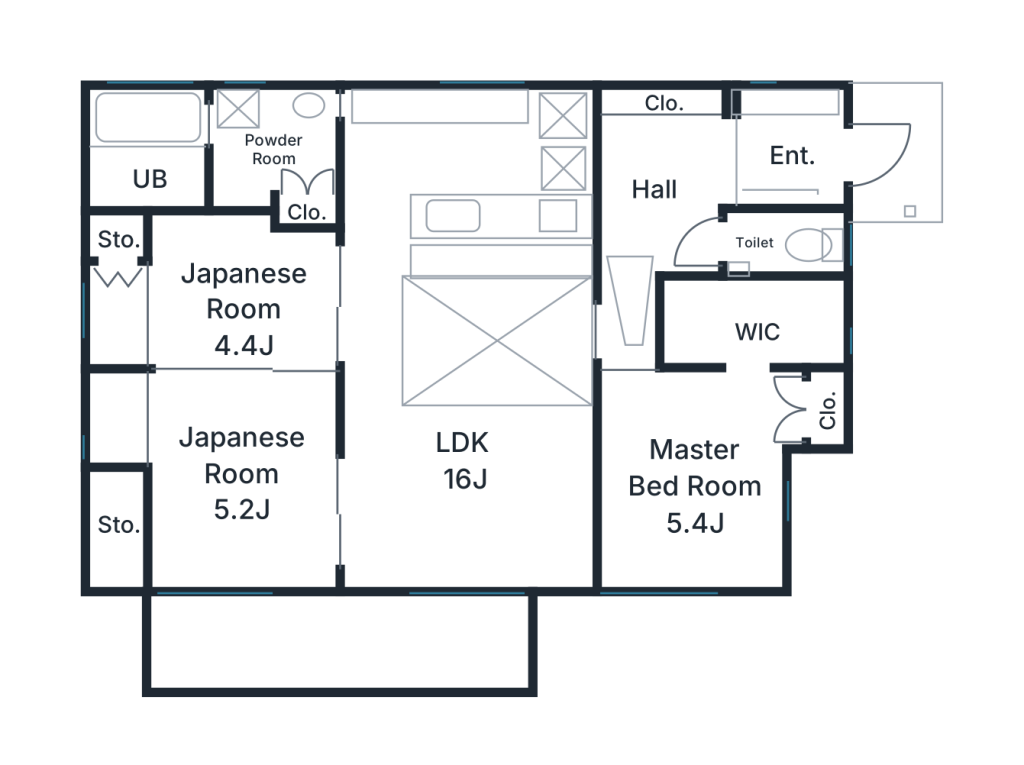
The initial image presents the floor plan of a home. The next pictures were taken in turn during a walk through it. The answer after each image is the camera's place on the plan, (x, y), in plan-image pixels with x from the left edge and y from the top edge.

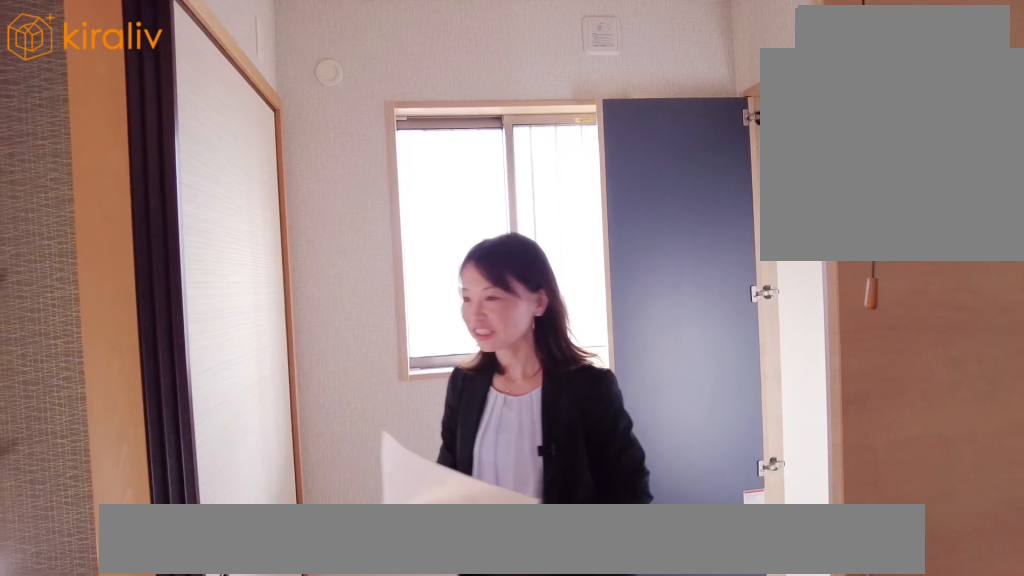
(161, 408)
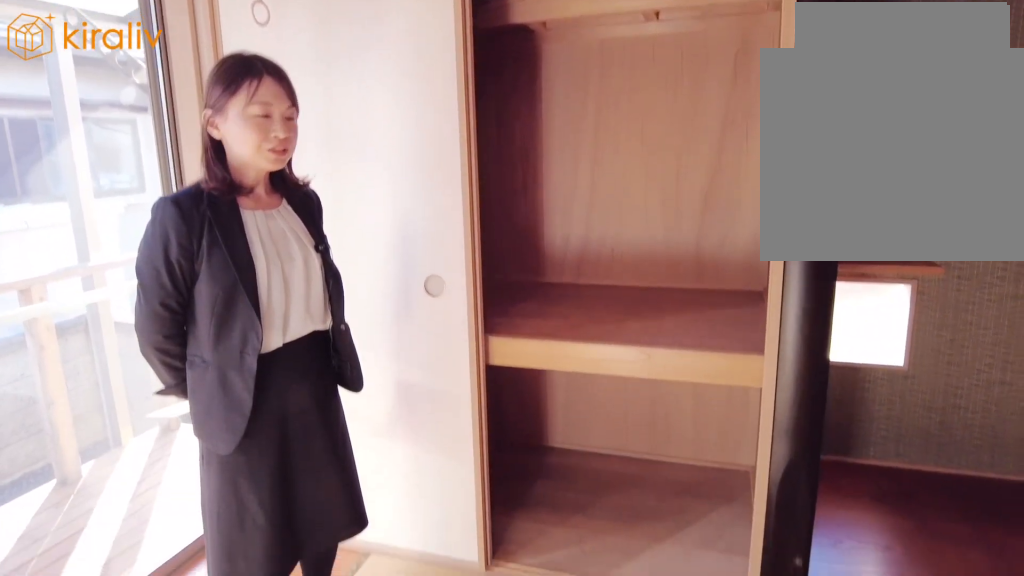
(172, 539)
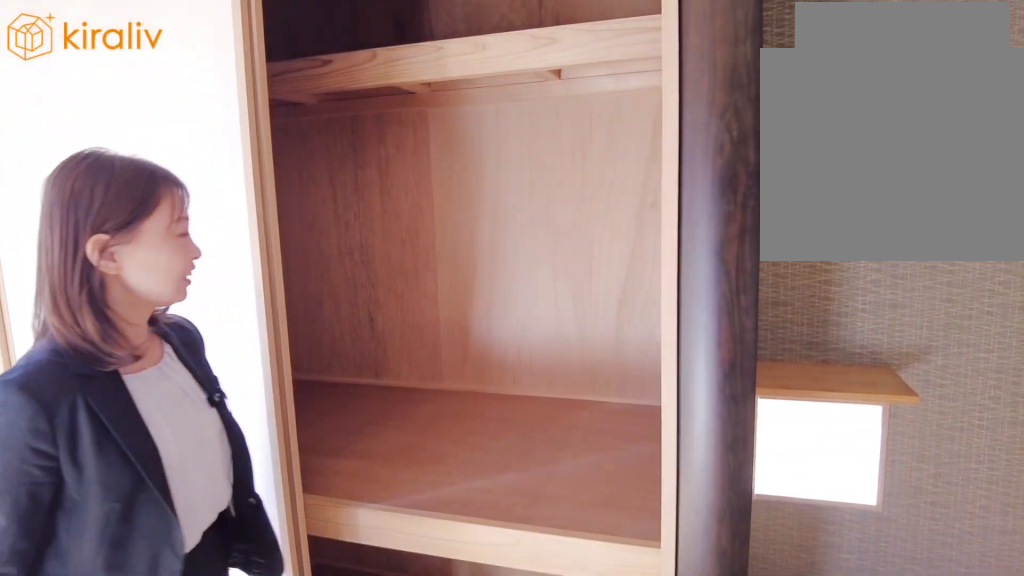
(174, 532)
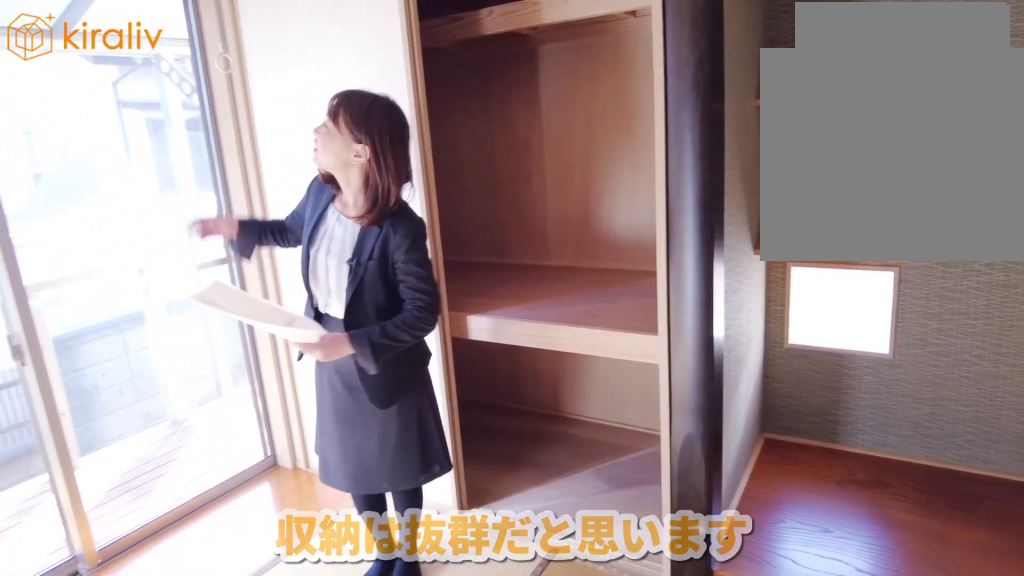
(174, 523)
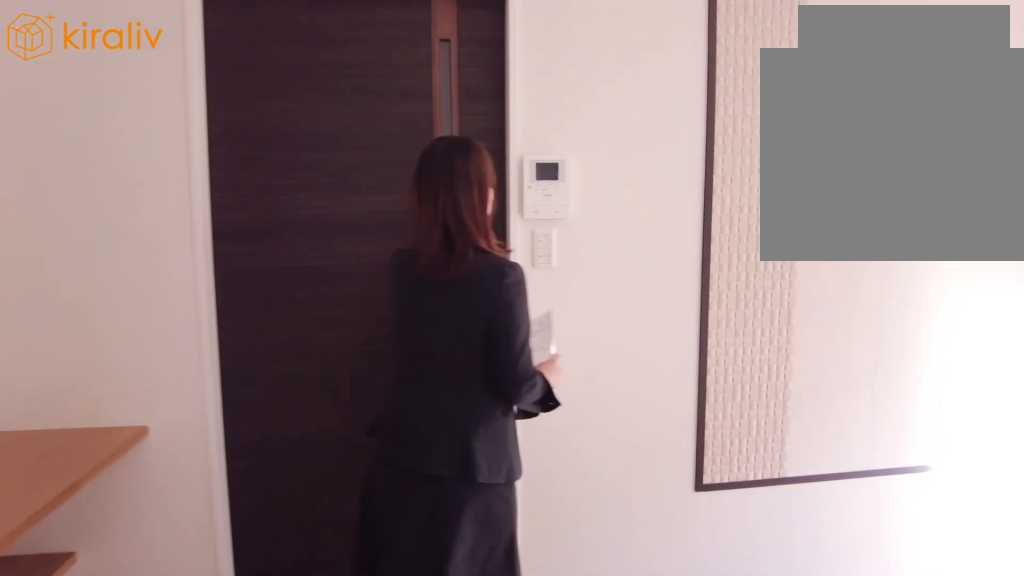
(551, 347)
